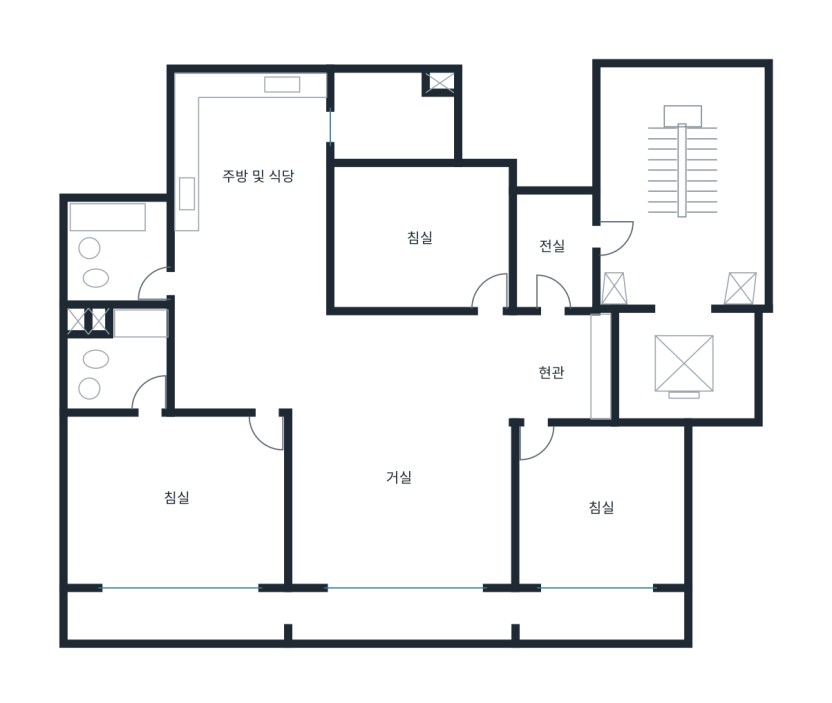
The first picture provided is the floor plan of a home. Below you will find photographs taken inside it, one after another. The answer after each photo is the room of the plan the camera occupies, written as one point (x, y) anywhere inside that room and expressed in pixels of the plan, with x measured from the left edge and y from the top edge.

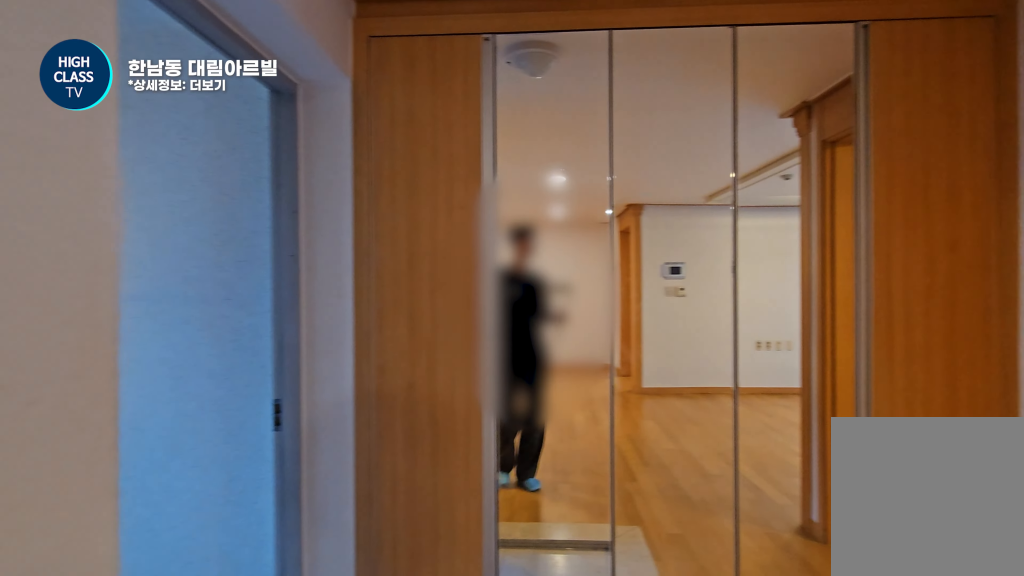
(387, 355)
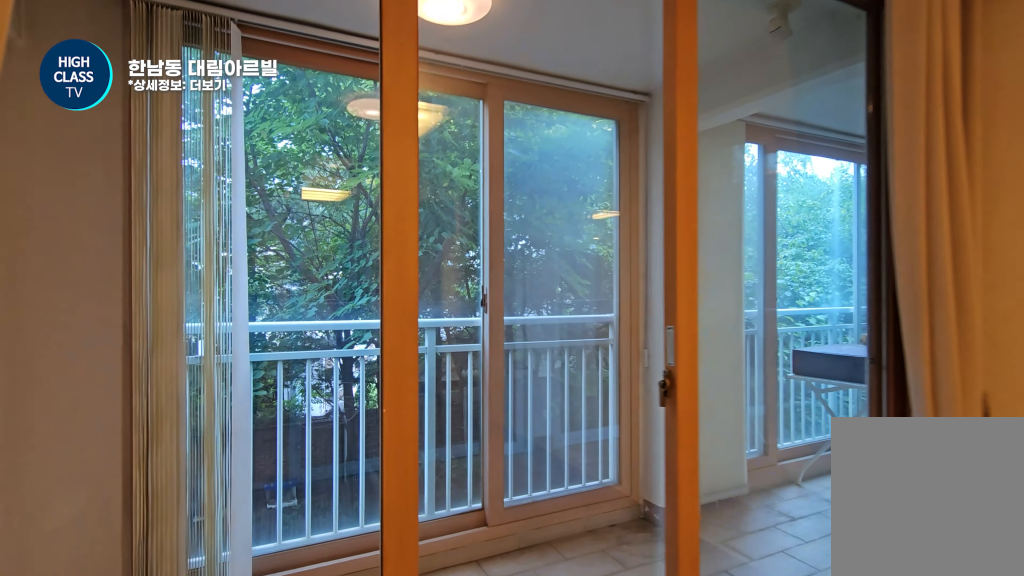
(602, 506)
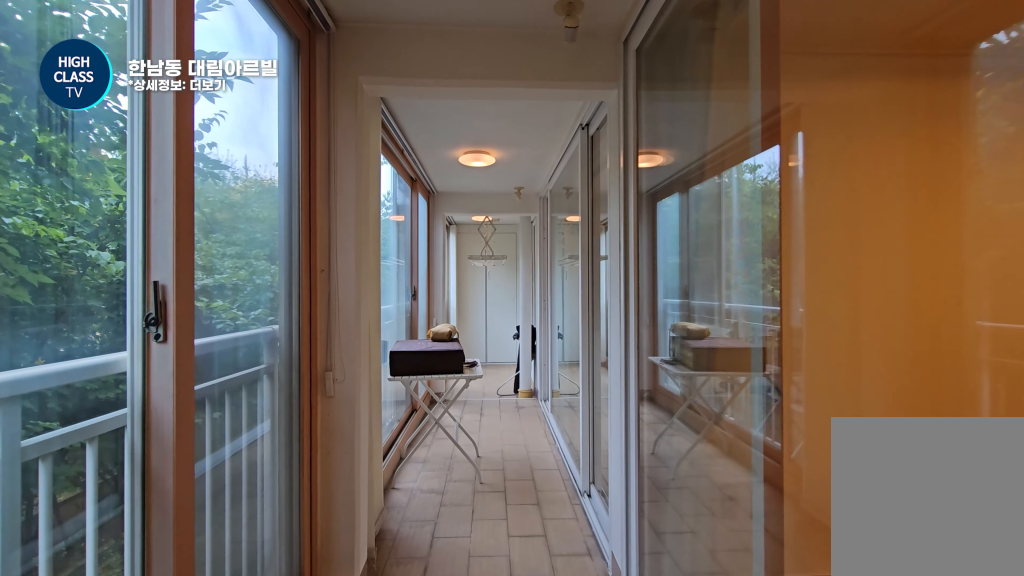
(377, 610)
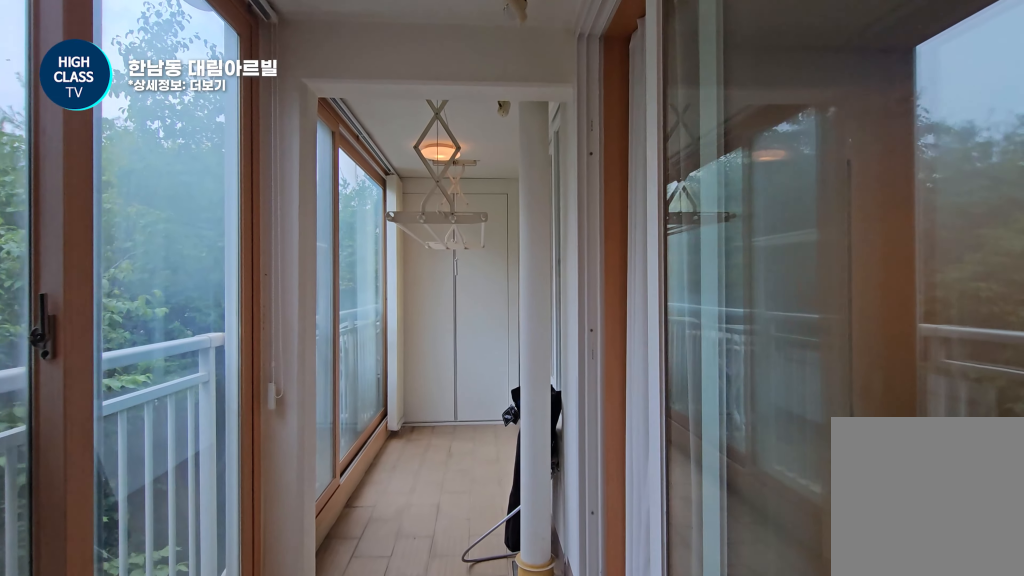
(377, 610)
